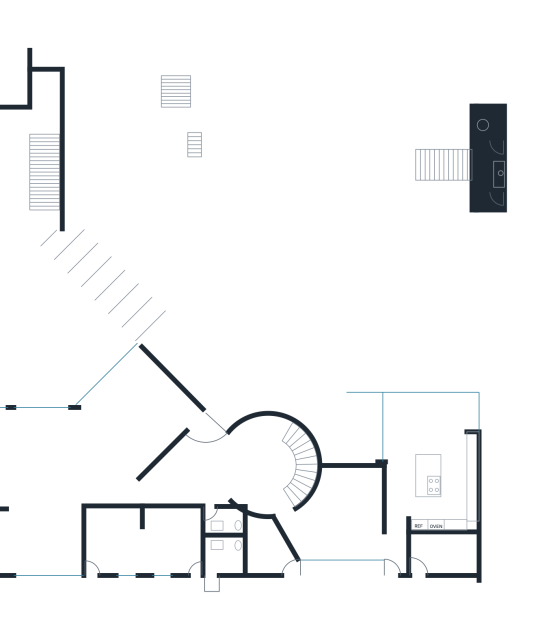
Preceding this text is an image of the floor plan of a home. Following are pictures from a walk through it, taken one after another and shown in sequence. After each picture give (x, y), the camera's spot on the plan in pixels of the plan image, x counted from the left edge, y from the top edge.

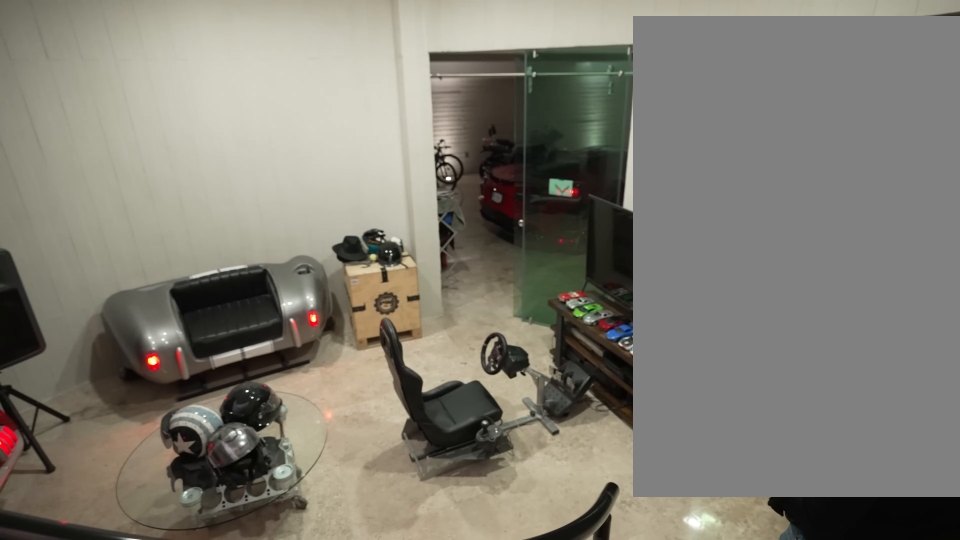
(299, 490)
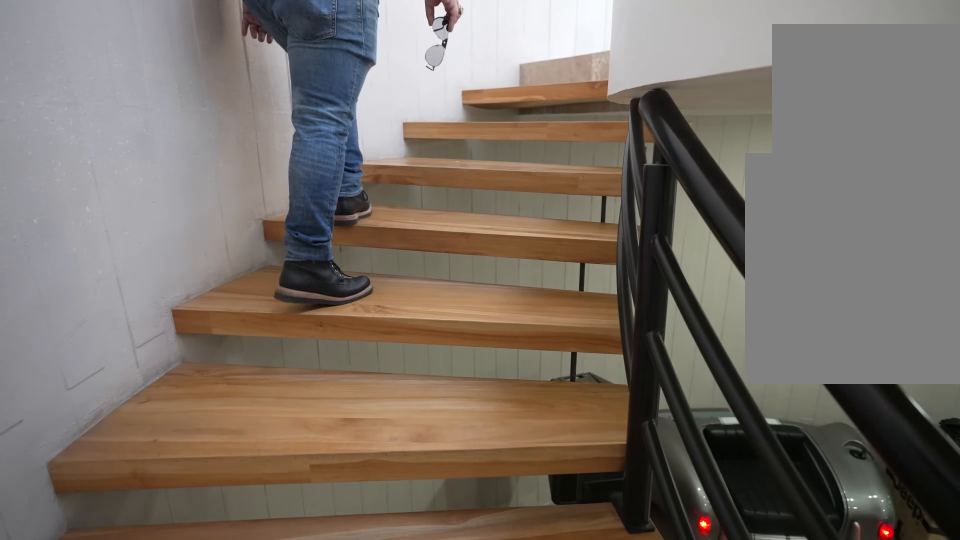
(300, 490)
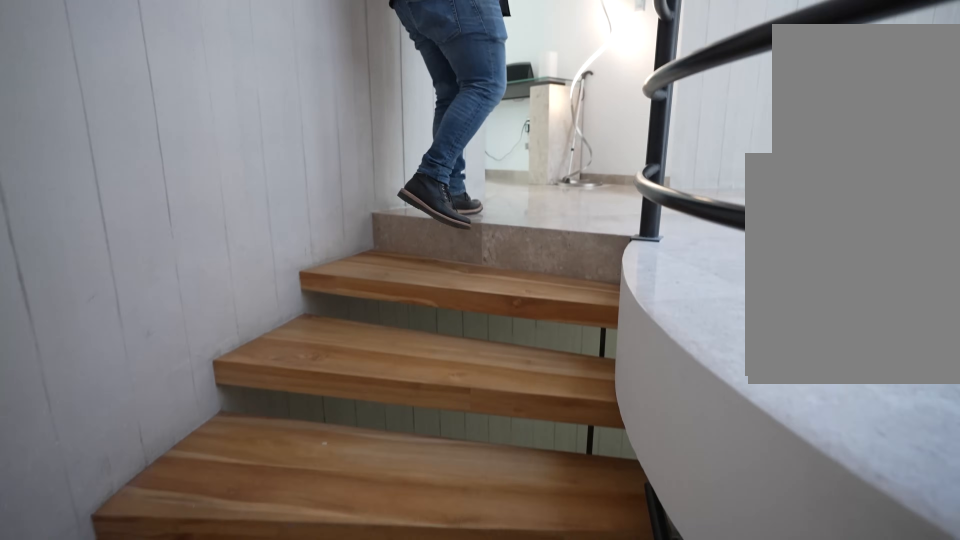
(299, 490)
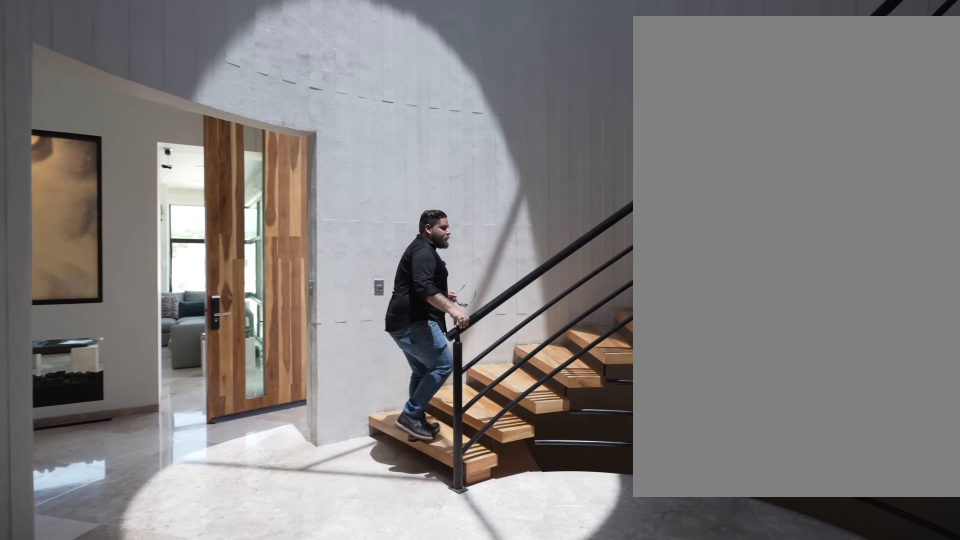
(245, 473)
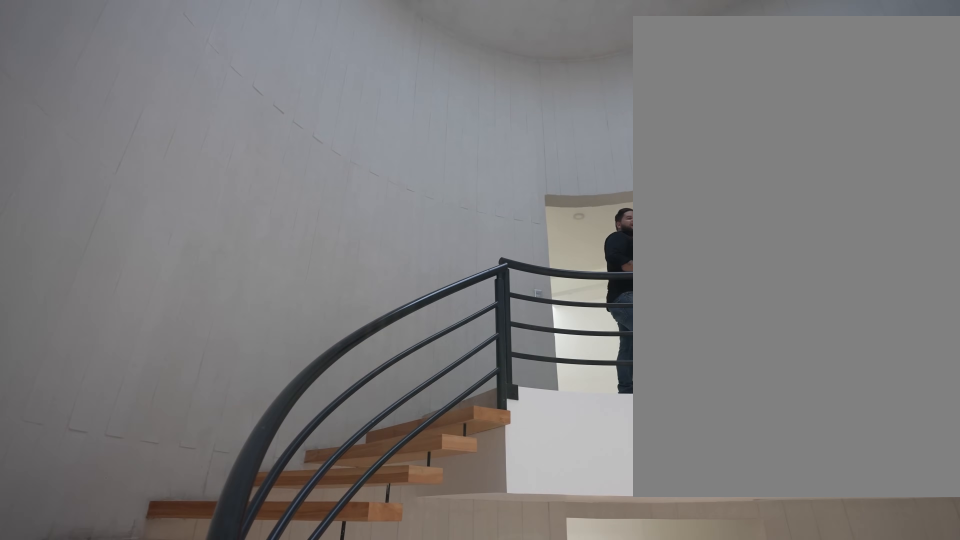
(244, 460)
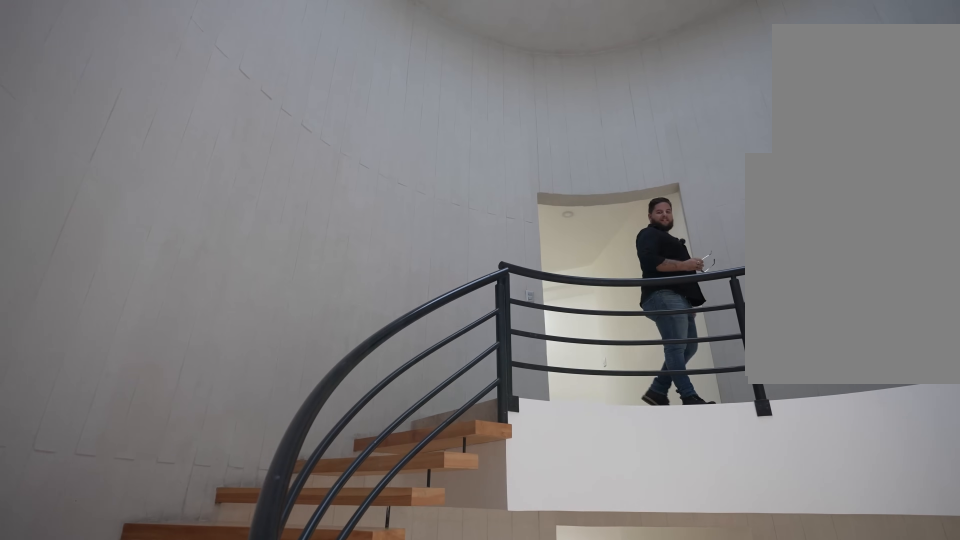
(245, 455)
